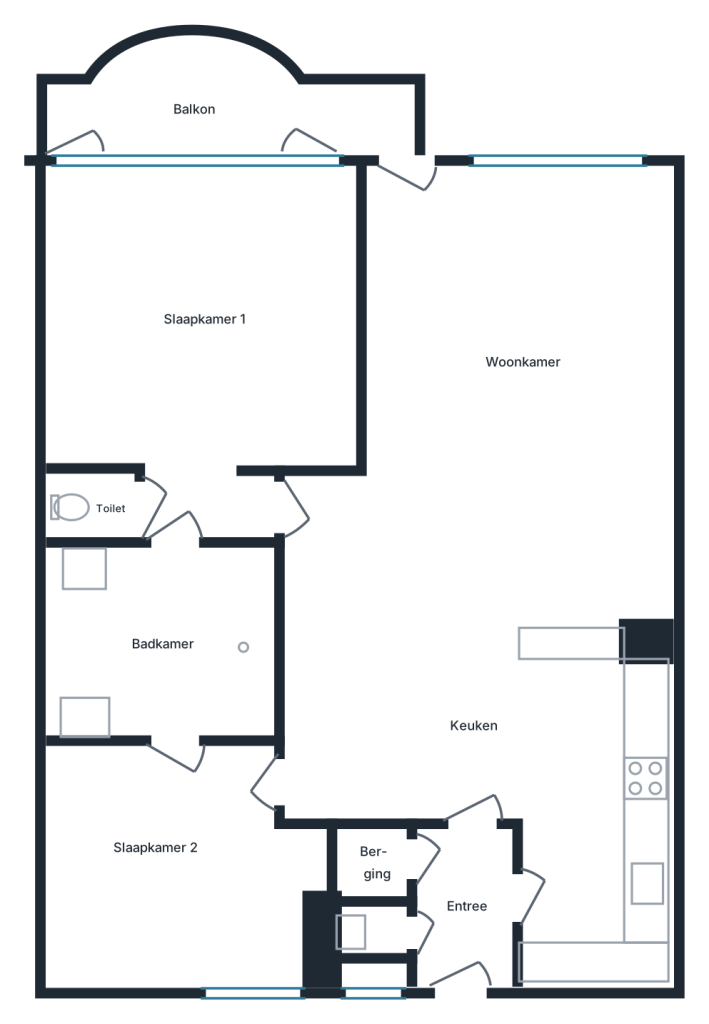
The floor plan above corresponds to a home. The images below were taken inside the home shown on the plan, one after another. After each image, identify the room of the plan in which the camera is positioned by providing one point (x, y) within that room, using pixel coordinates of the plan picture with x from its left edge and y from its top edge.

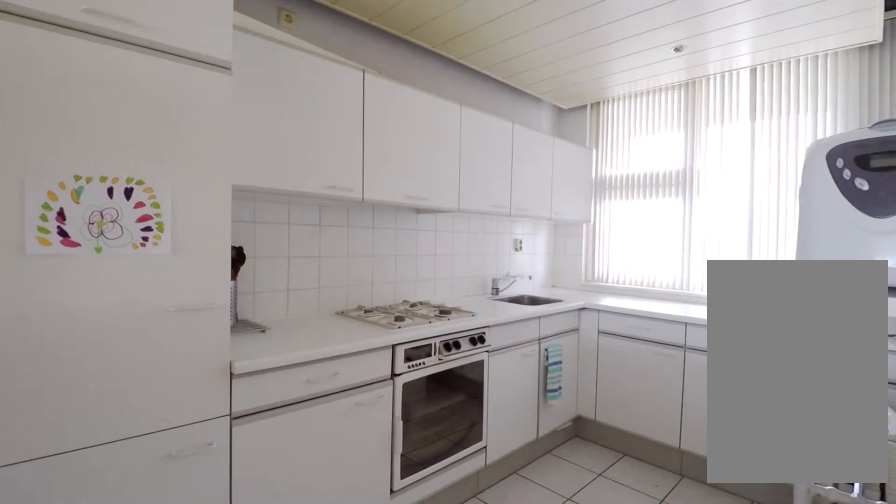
(447, 759)
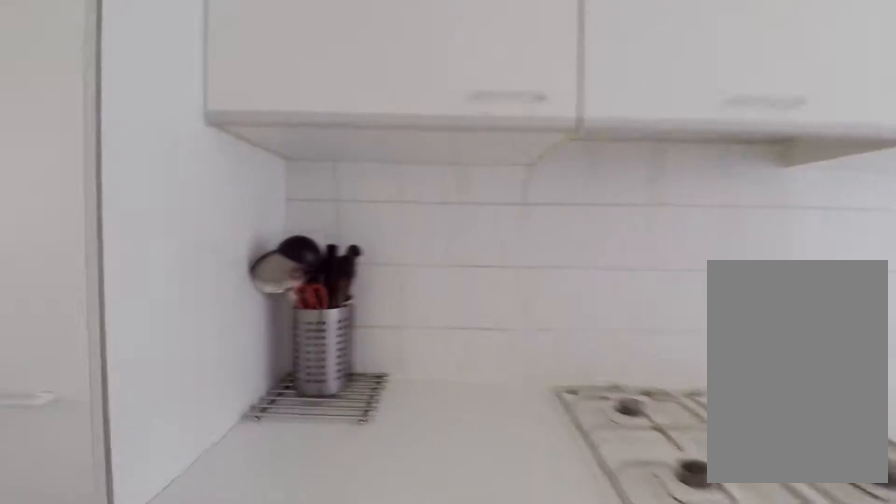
(447, 759)
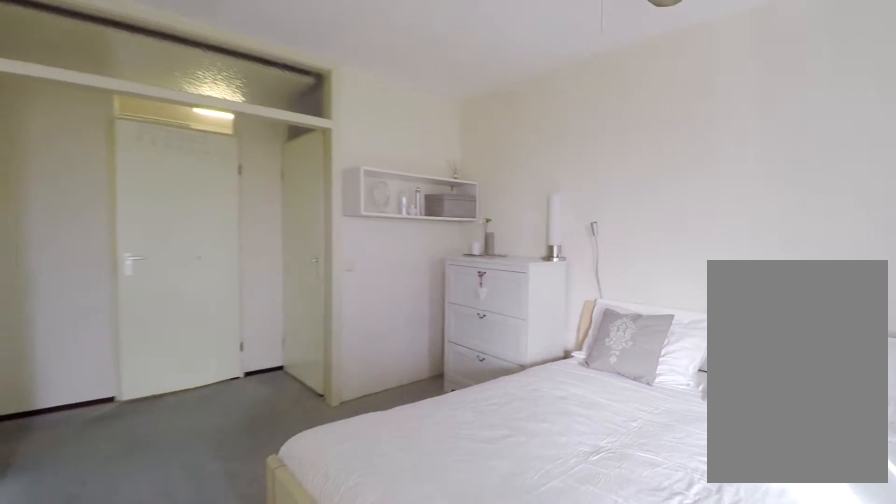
(203, 339)
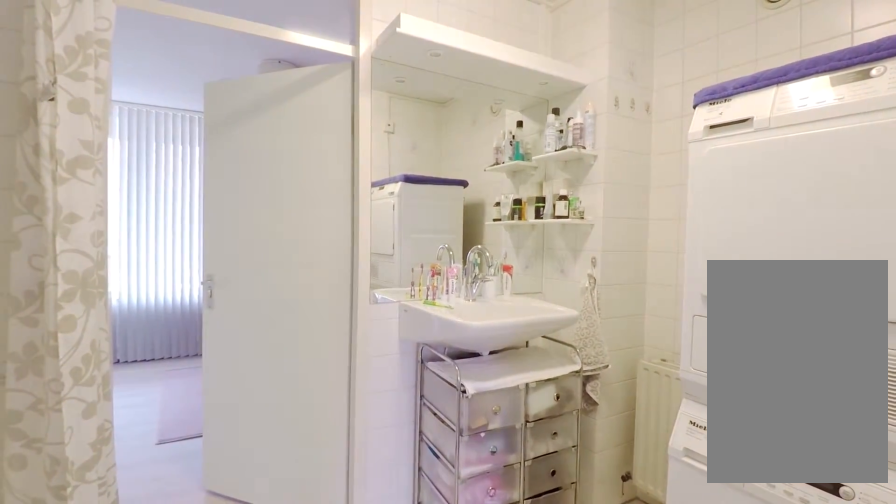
(171, 643)
